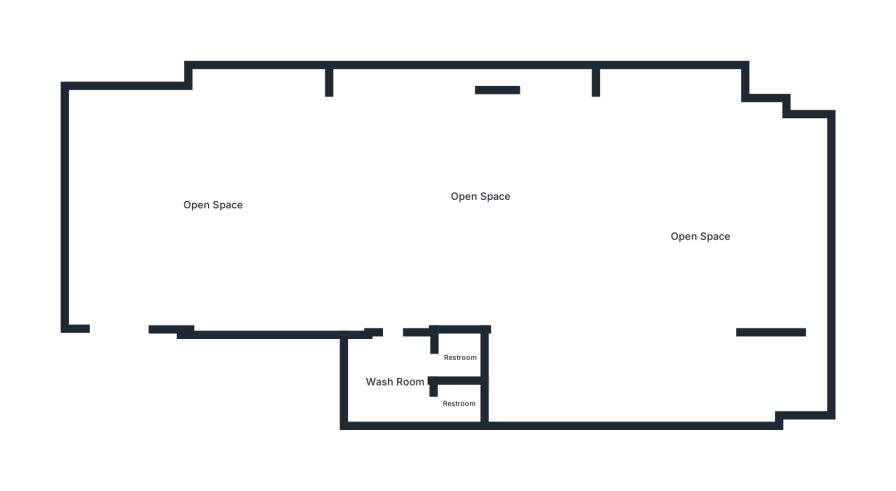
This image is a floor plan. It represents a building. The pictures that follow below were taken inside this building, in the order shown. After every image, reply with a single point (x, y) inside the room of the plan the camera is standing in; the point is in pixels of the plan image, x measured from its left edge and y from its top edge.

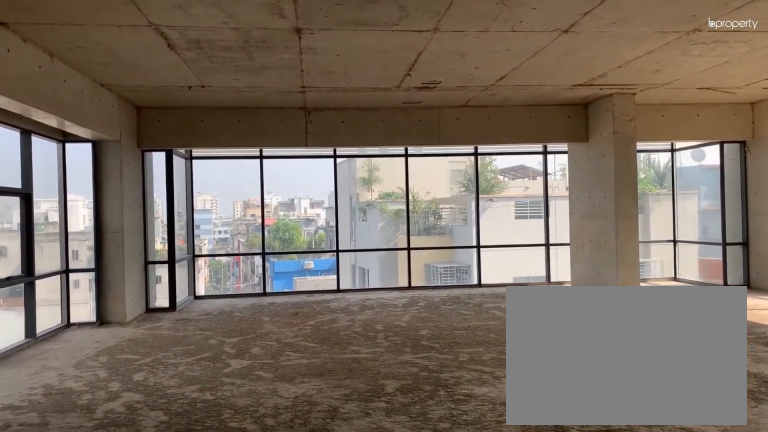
(483, 195)
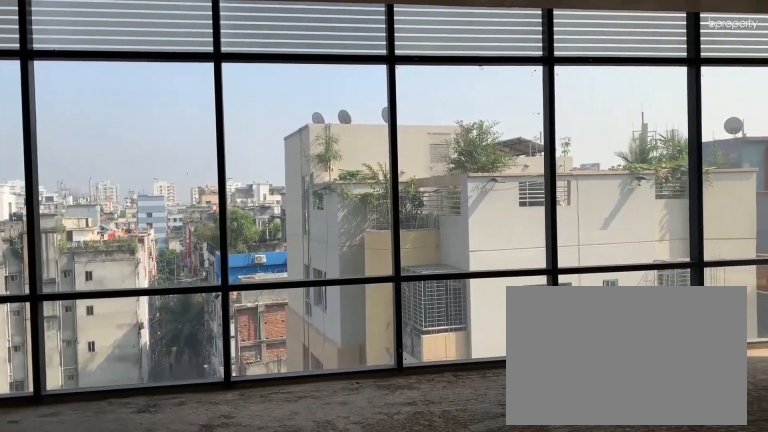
(703, 236)
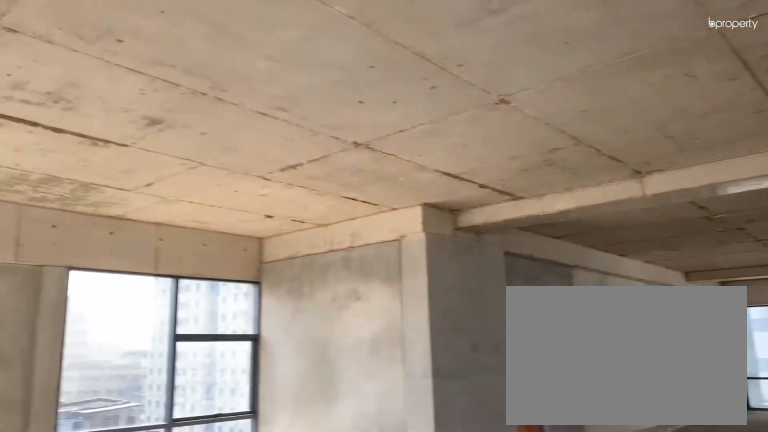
(703, 236)
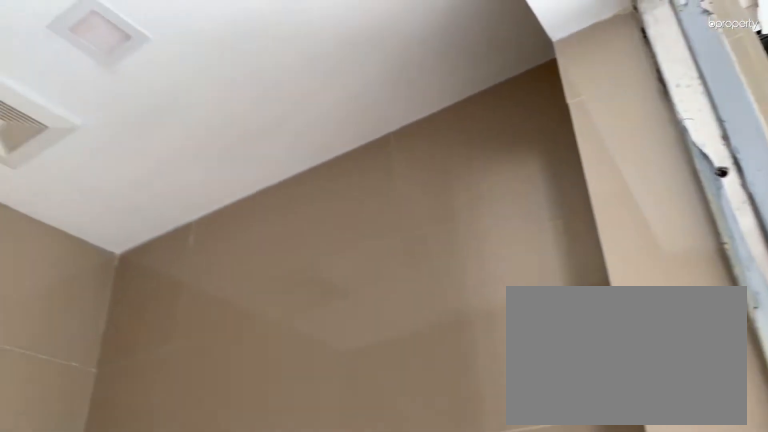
(459, 406)
